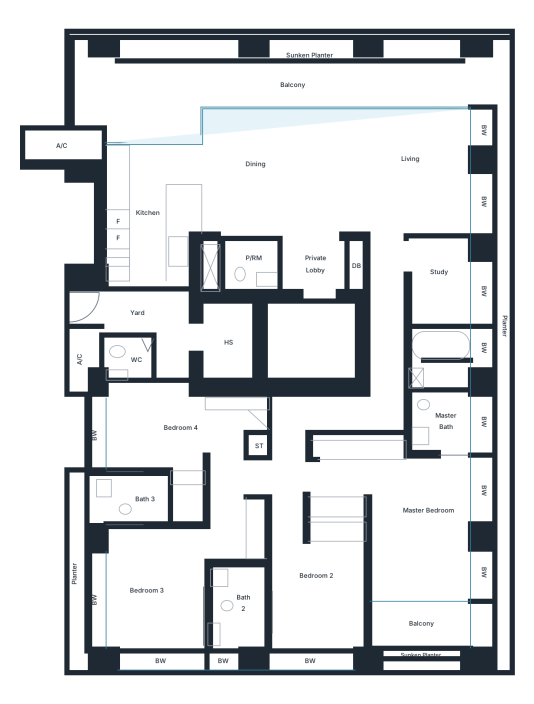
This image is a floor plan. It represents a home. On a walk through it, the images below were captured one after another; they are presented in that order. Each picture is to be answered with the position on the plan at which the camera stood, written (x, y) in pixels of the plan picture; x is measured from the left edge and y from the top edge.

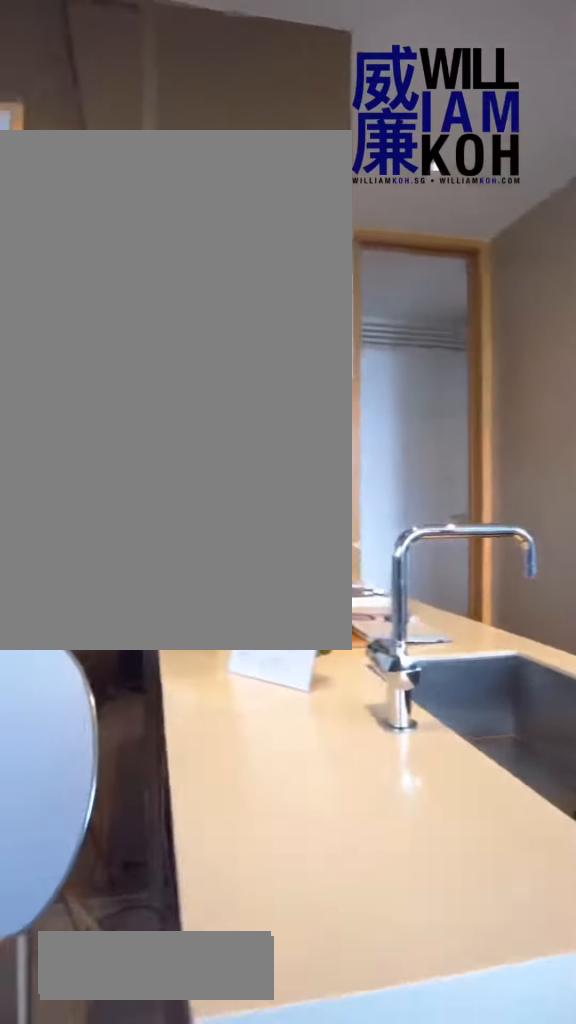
(187, 165)
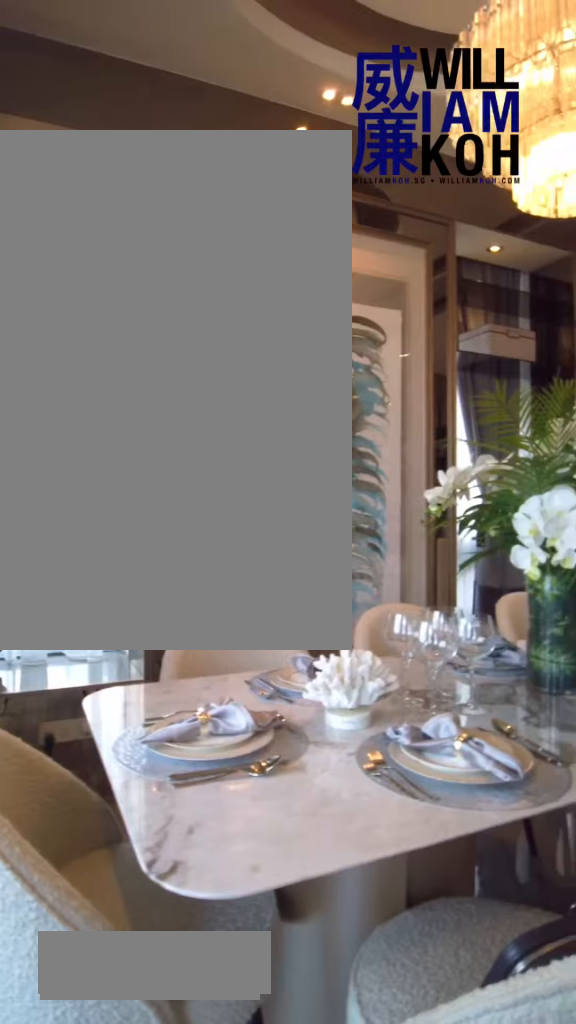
(414, 134)
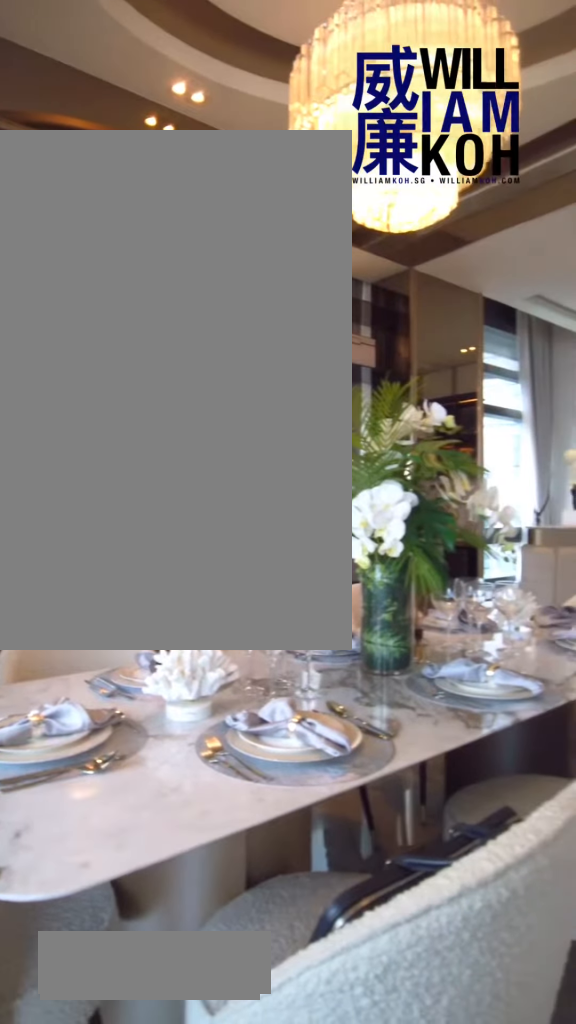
(414, 134)
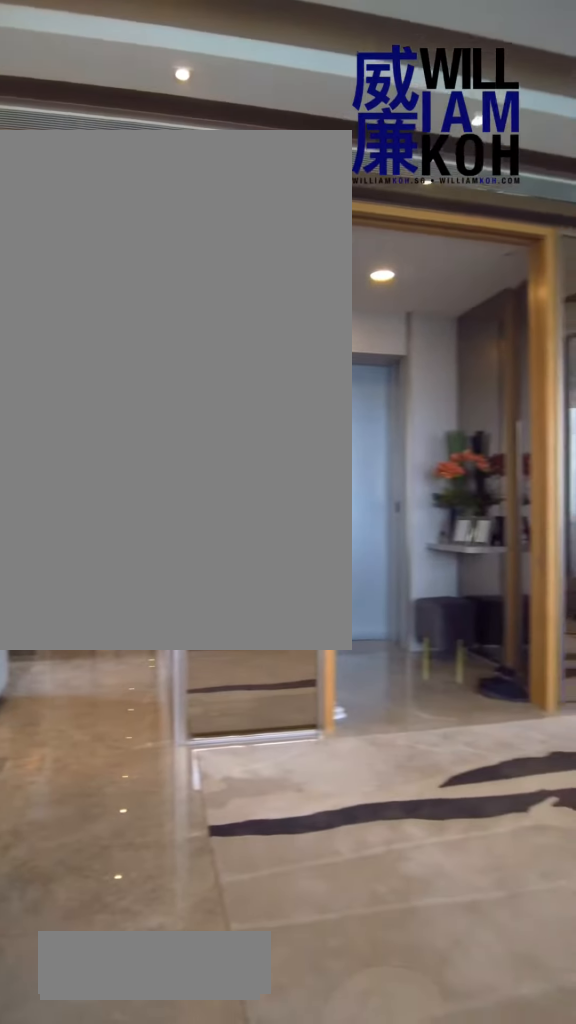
(414, 134)
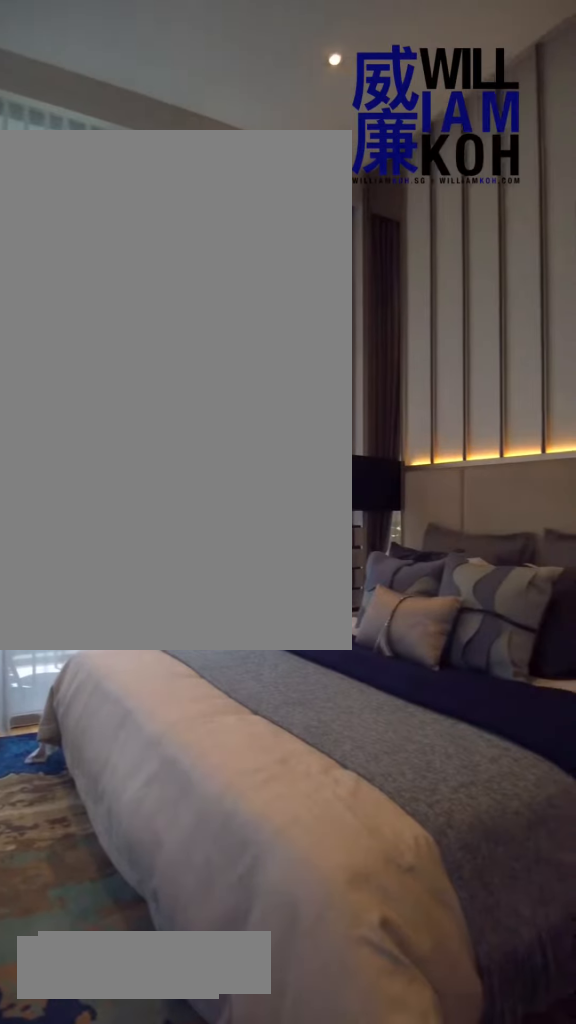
(458, 478)
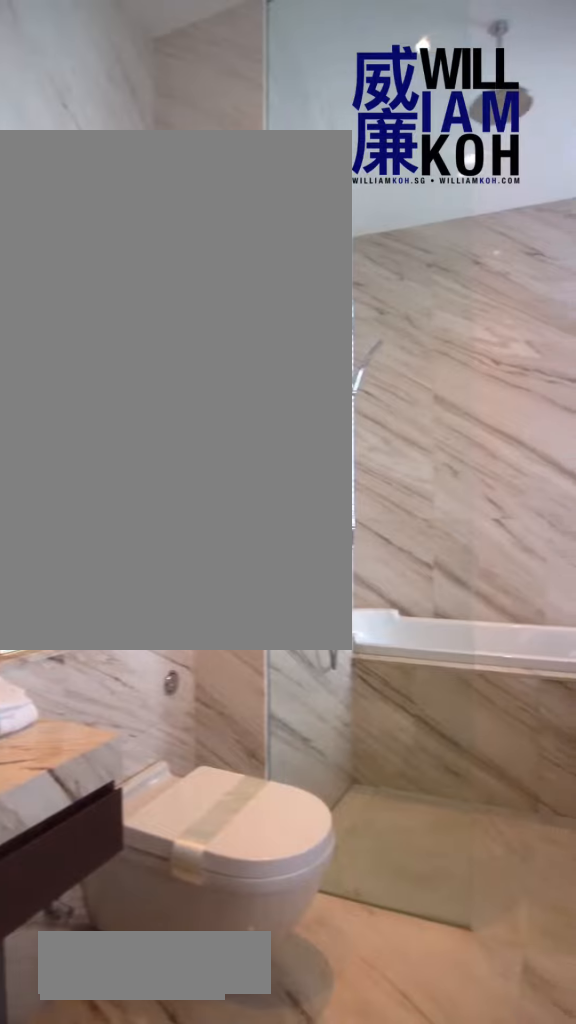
(450, 424)
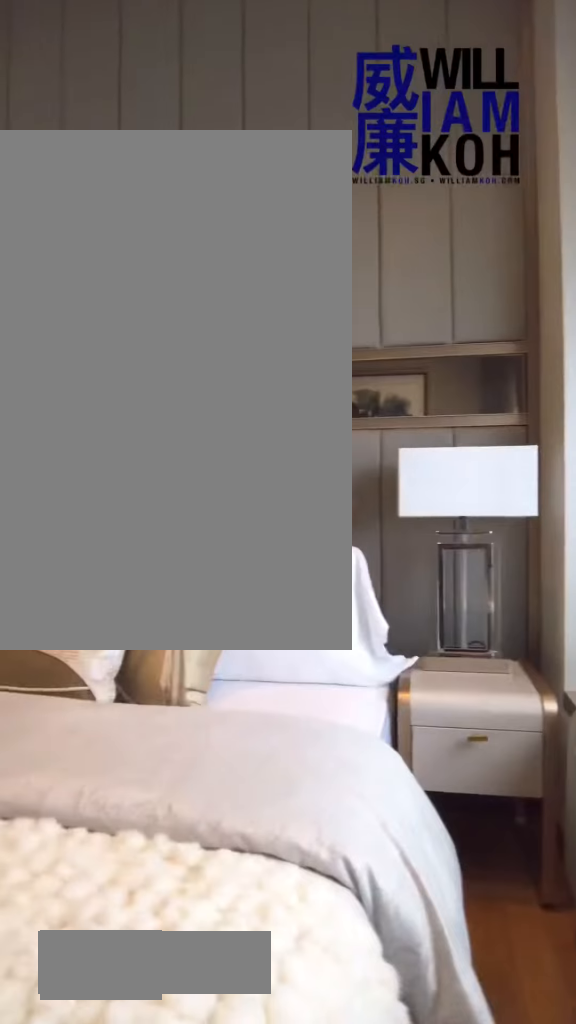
(284, 632)
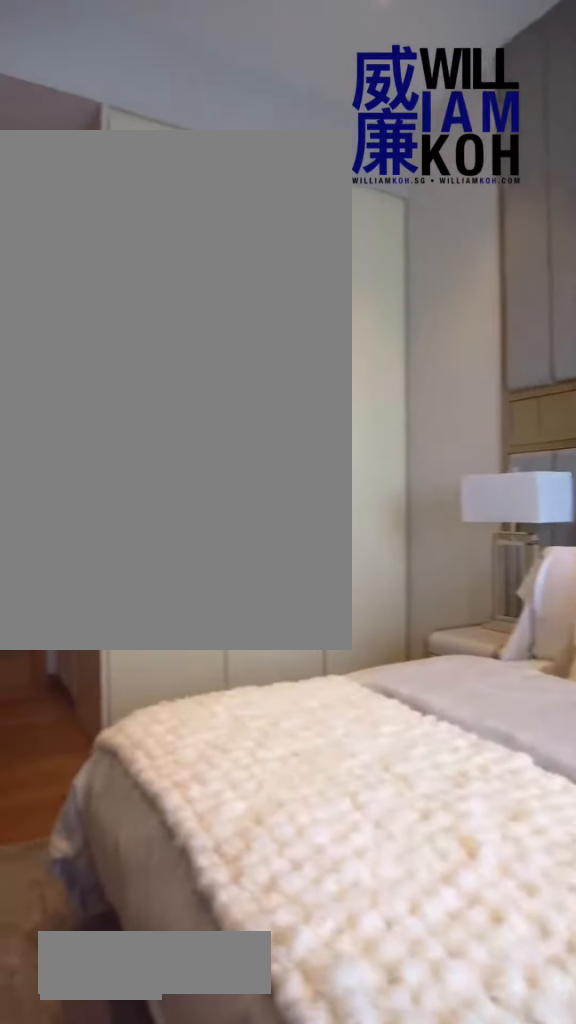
(284, 631)
